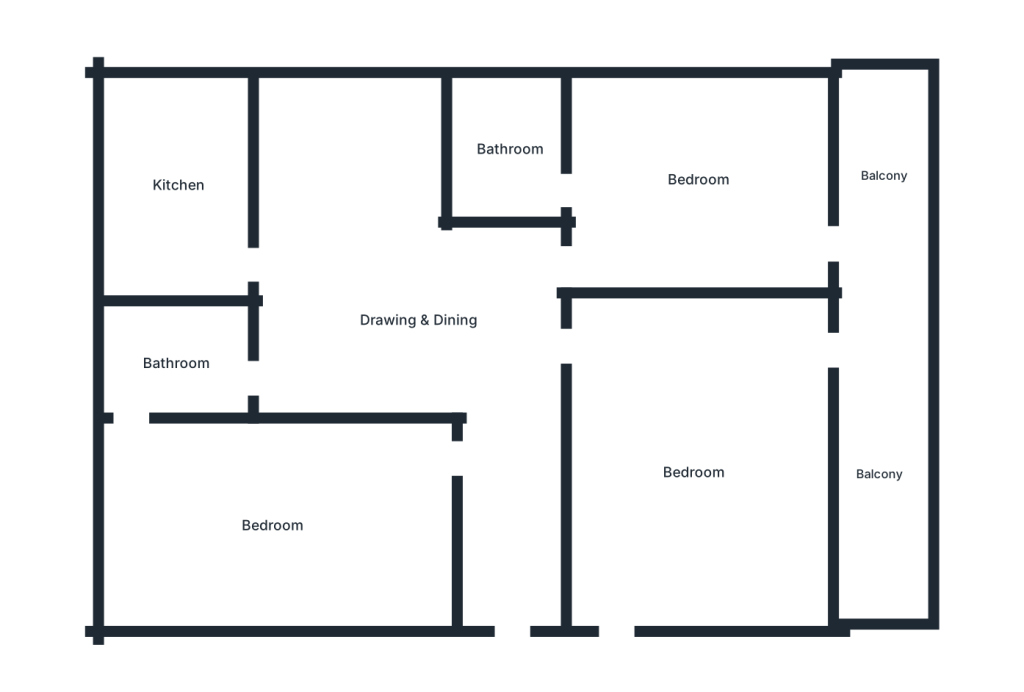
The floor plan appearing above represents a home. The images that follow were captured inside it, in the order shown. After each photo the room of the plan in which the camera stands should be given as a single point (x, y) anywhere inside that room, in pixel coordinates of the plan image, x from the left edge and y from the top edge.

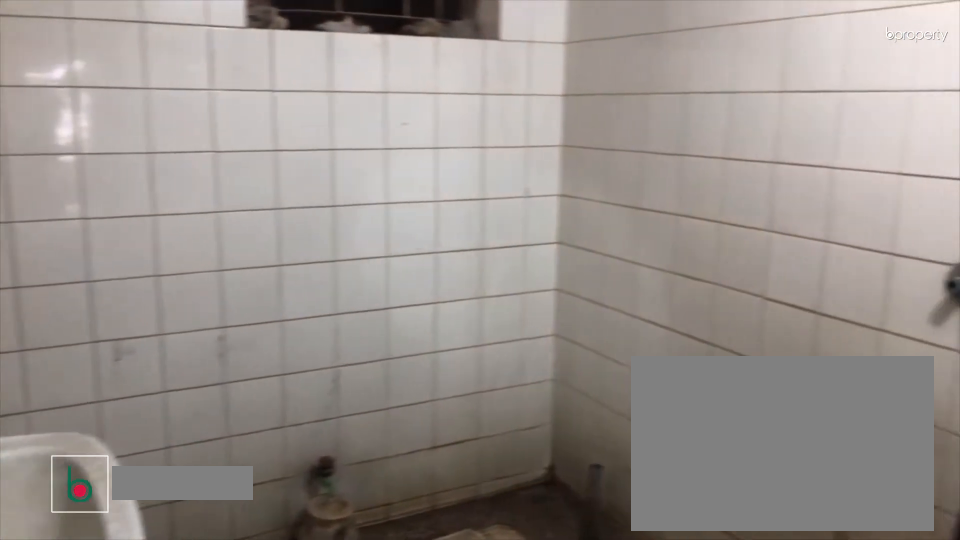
(176, 365)
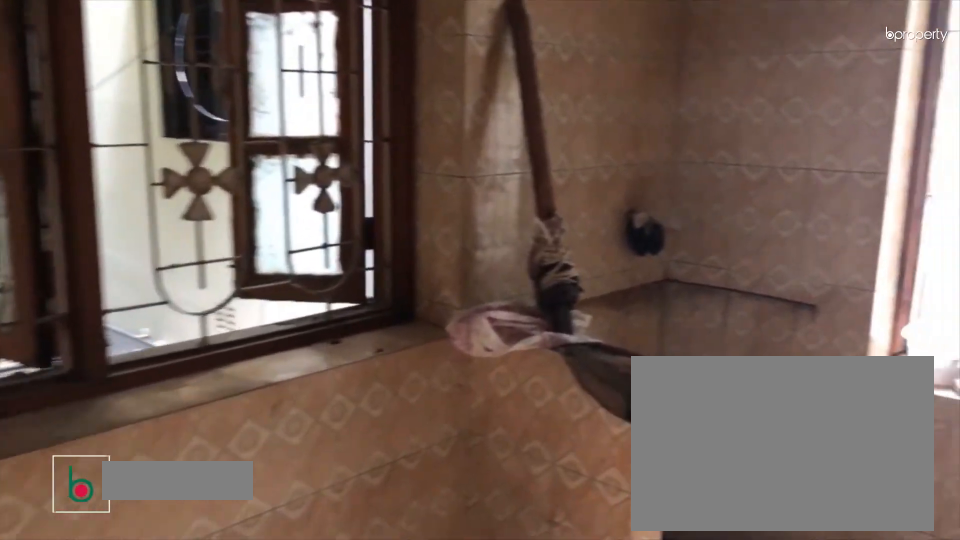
(180, 184)
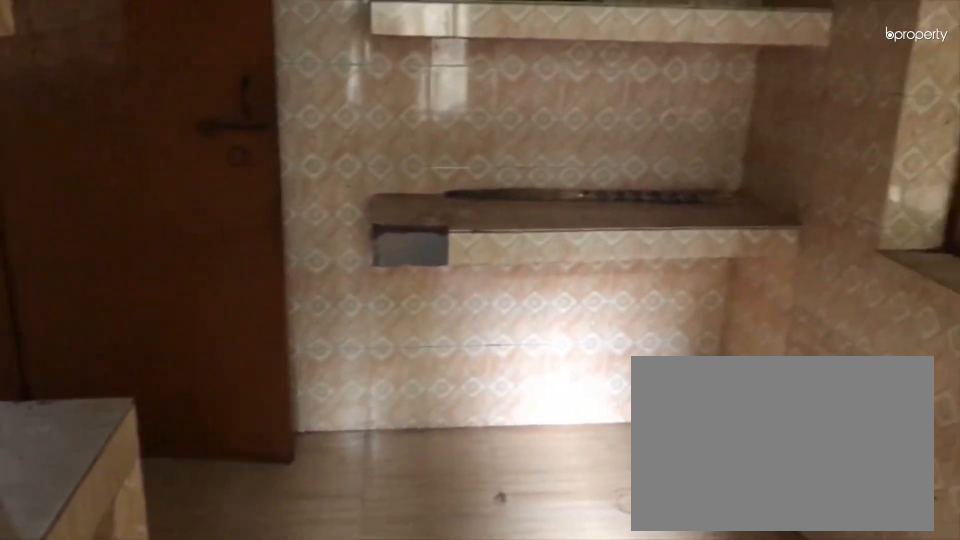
(180, 184)
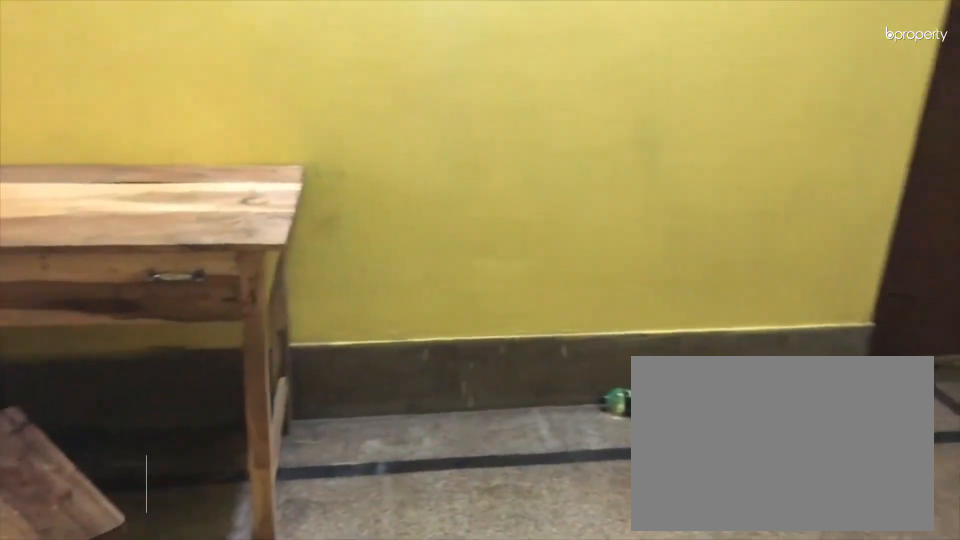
(697, 471)
